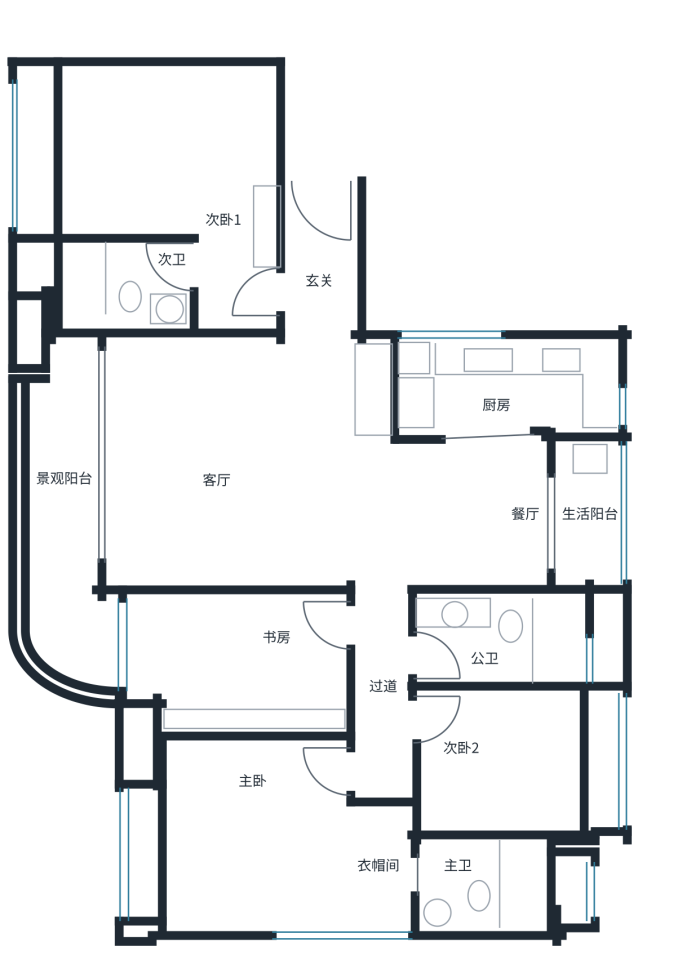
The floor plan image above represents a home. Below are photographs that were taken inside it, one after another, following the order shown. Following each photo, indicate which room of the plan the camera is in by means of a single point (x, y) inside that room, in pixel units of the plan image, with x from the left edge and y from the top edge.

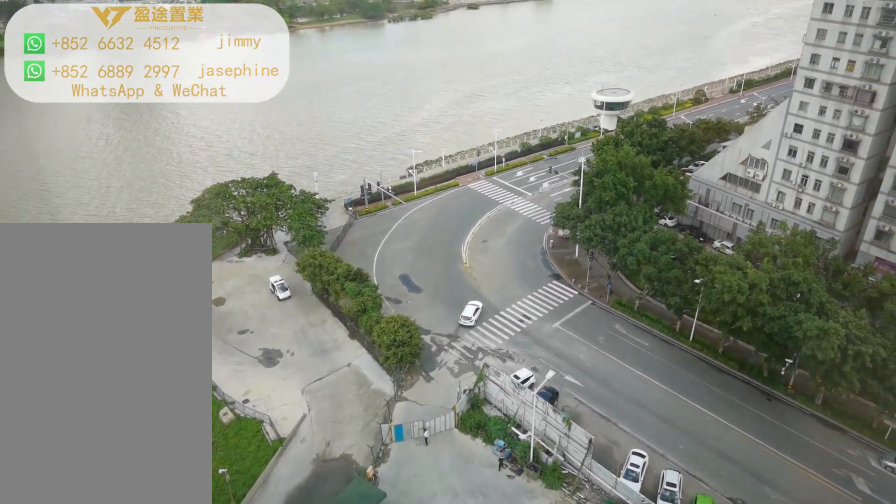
(58, 521)
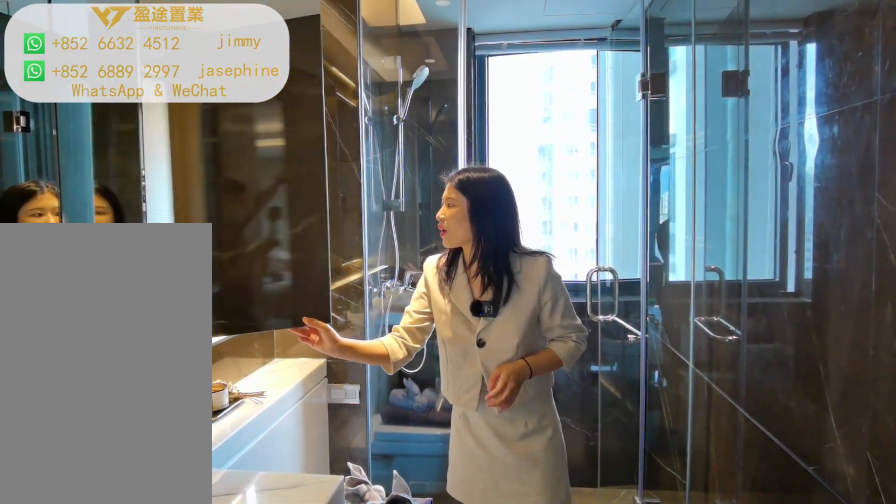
(501, 643)
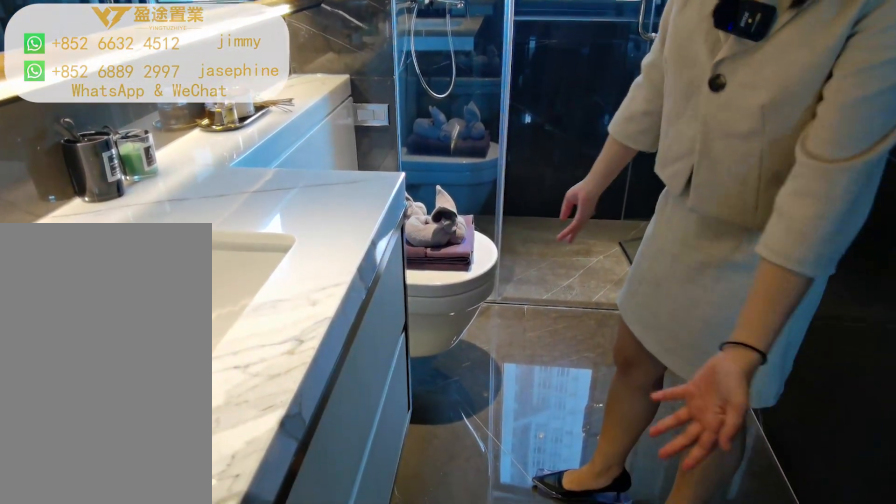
(501, 643)
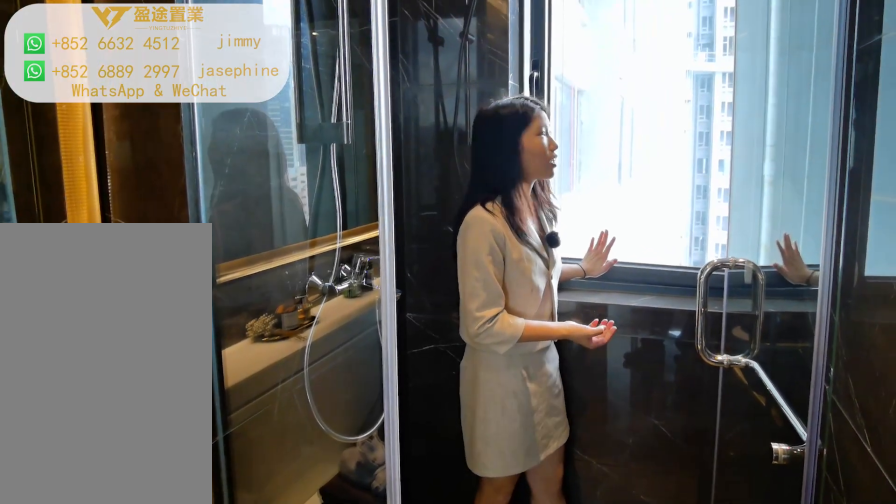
(501, 643)
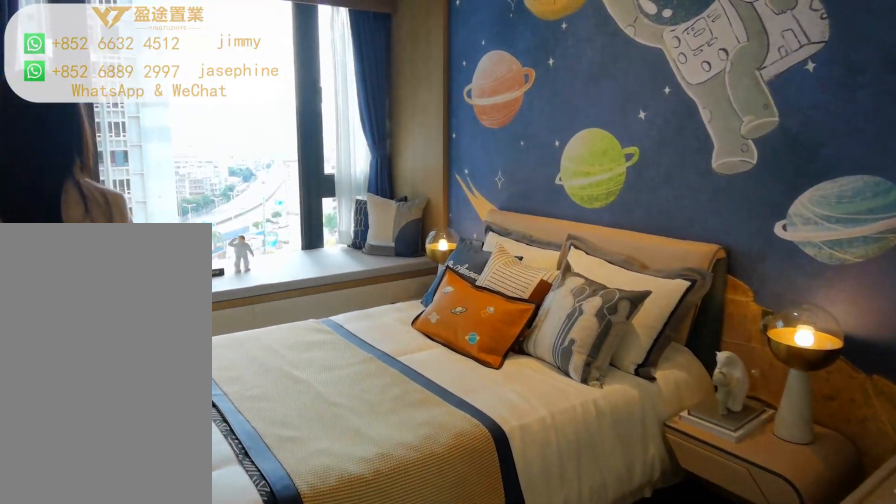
(518, 764)
